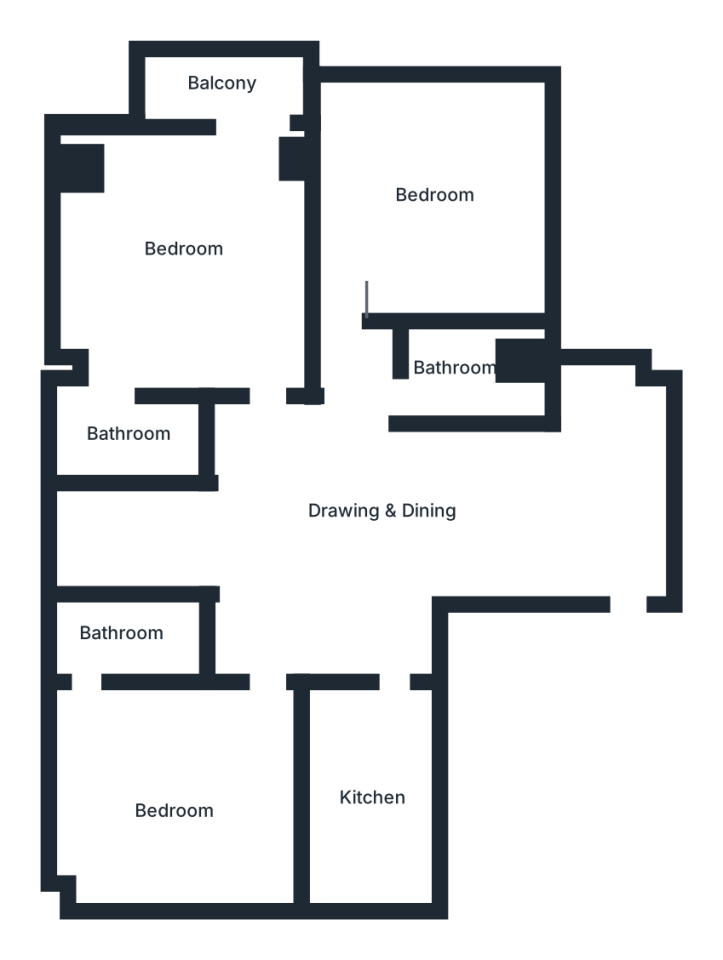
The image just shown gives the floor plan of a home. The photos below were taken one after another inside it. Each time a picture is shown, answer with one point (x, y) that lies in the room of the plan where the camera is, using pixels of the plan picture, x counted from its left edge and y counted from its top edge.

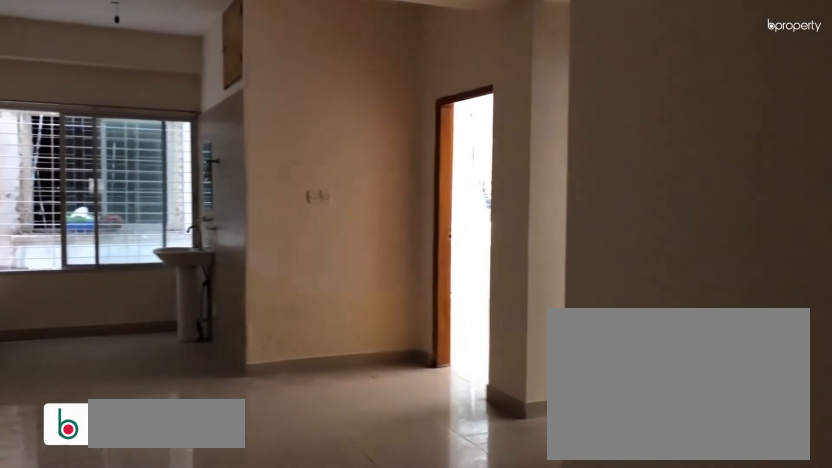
(340, 499)
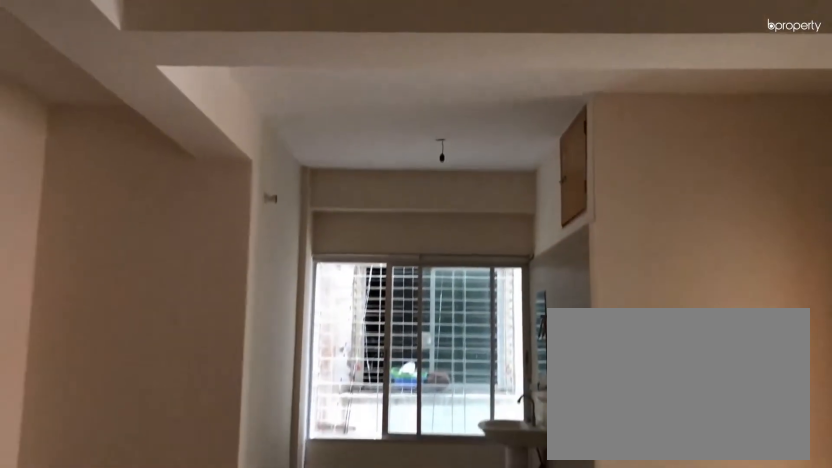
(340, 499)
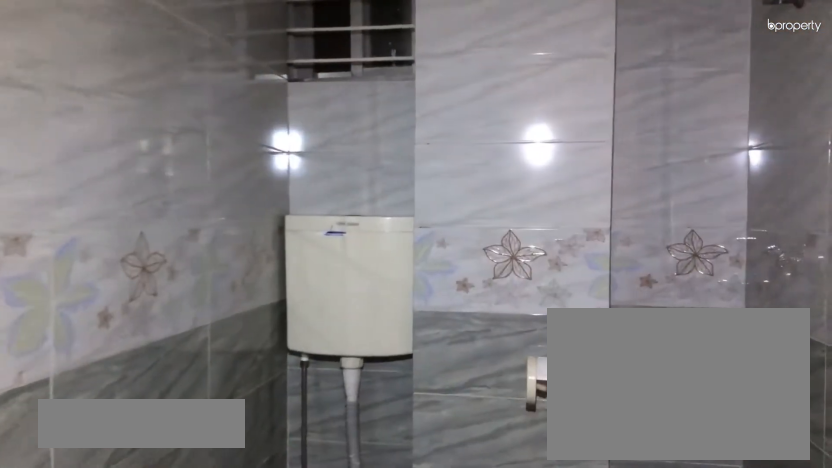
(475, 377)
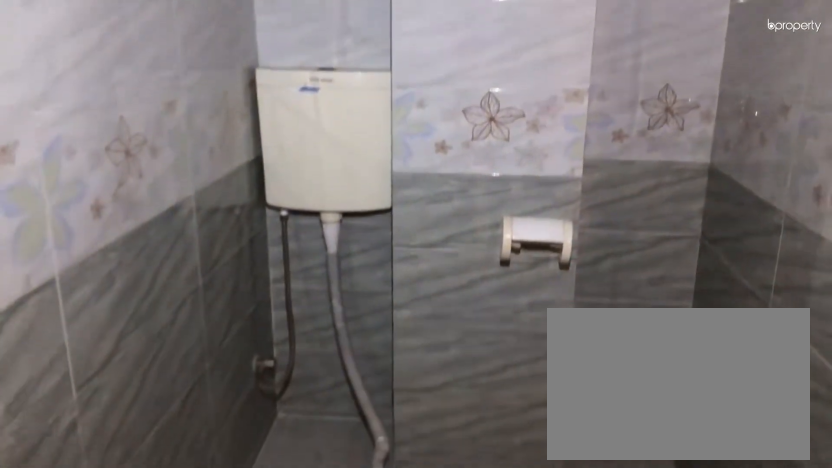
(475, 377)
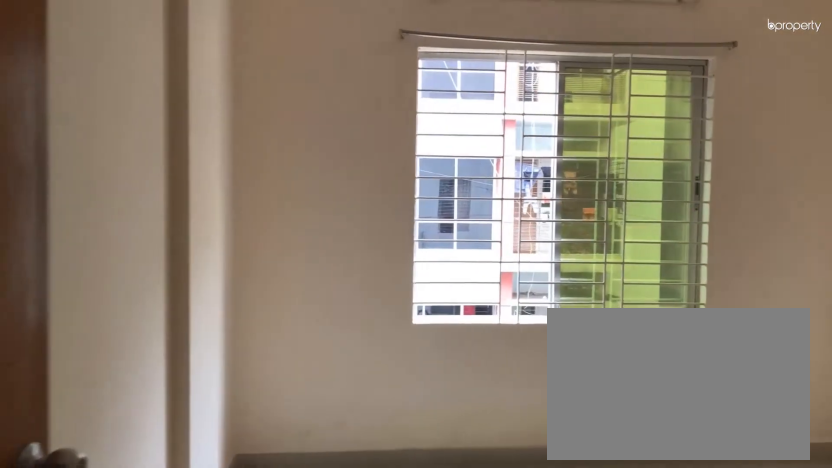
(418, 191)
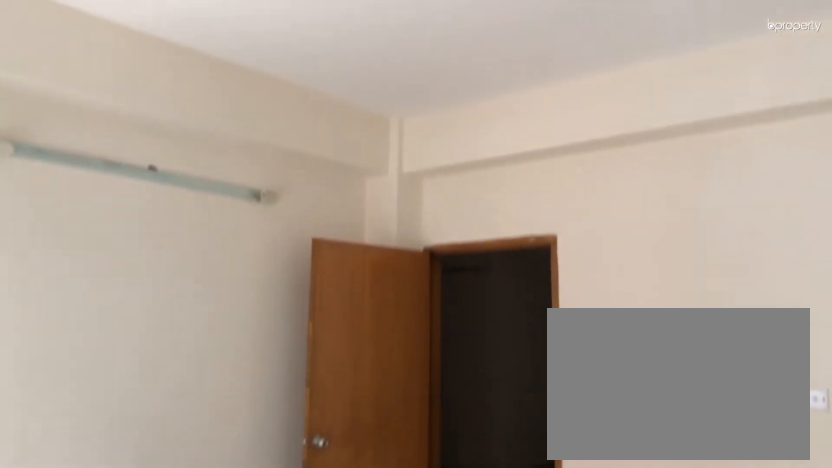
(136, 288)
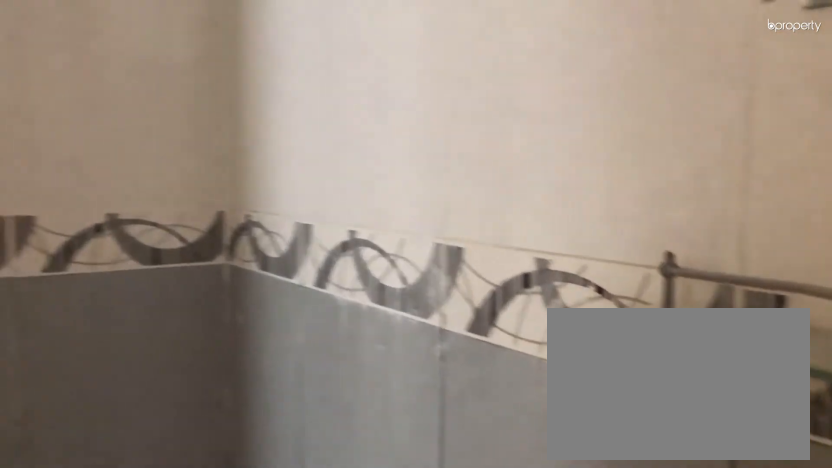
(109, 443)
